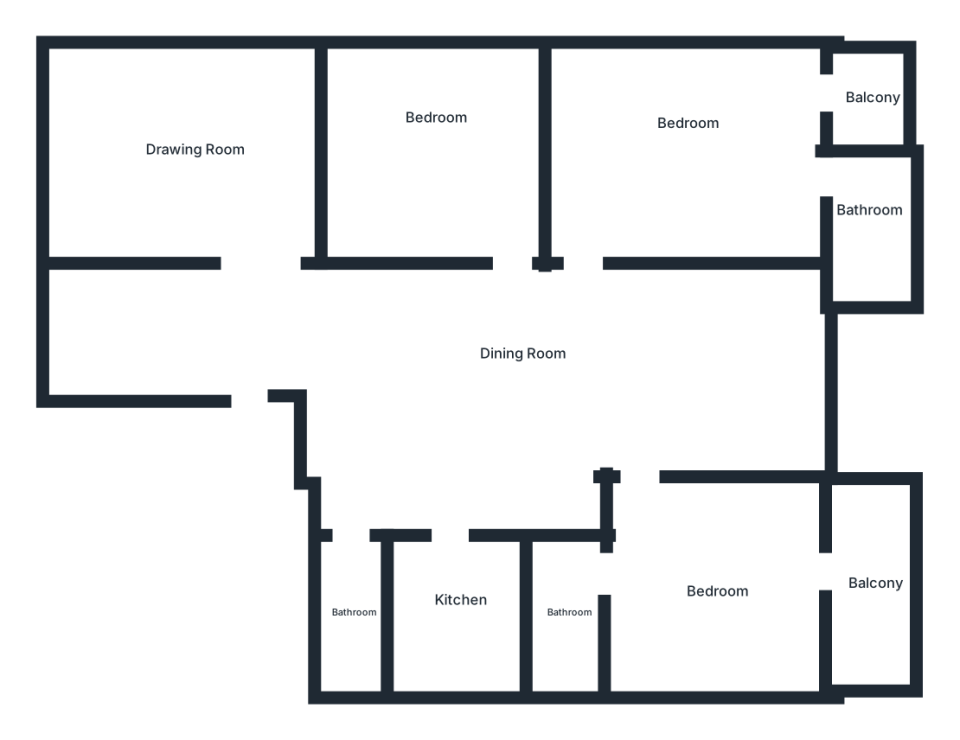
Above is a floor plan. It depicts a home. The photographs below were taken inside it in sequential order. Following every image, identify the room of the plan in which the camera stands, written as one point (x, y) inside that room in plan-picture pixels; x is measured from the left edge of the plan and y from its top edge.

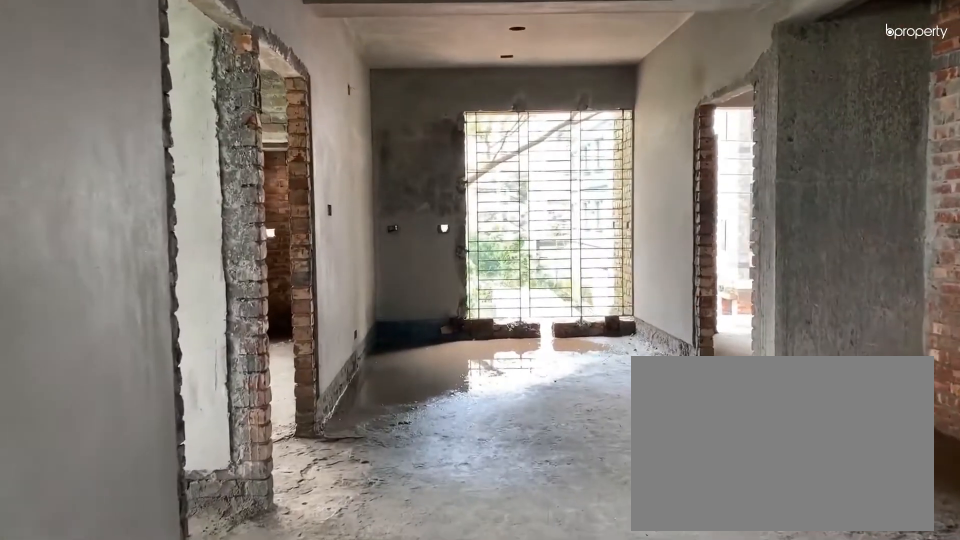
(329, 345)
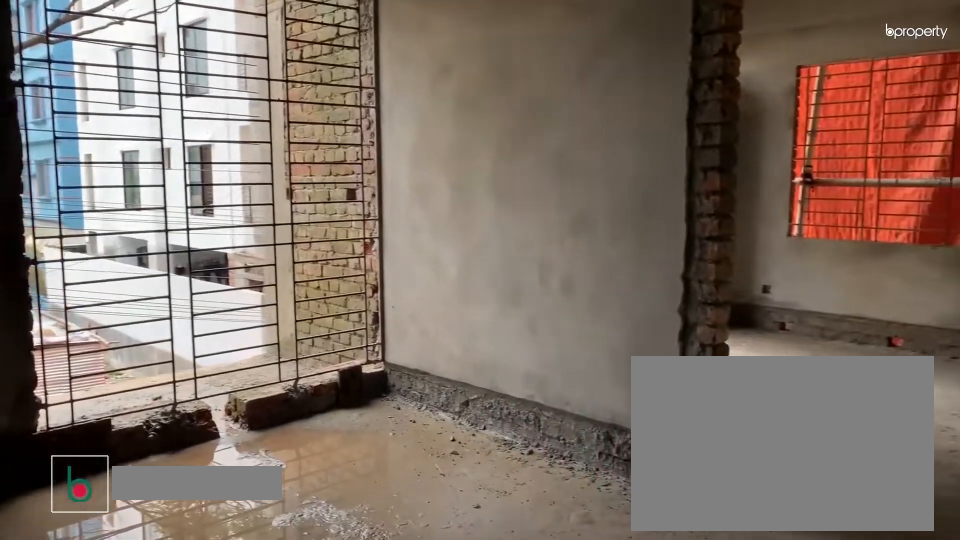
(548, 395)
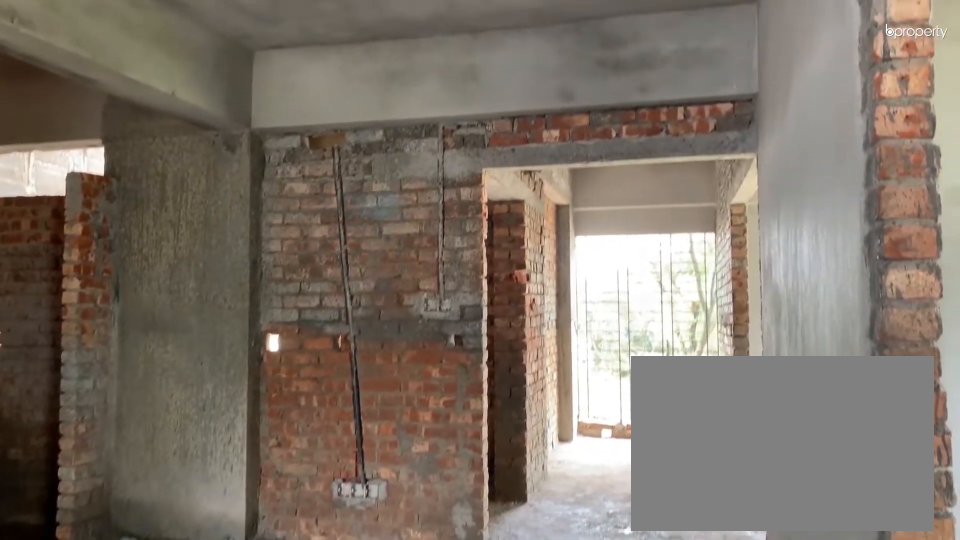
(548, 395)
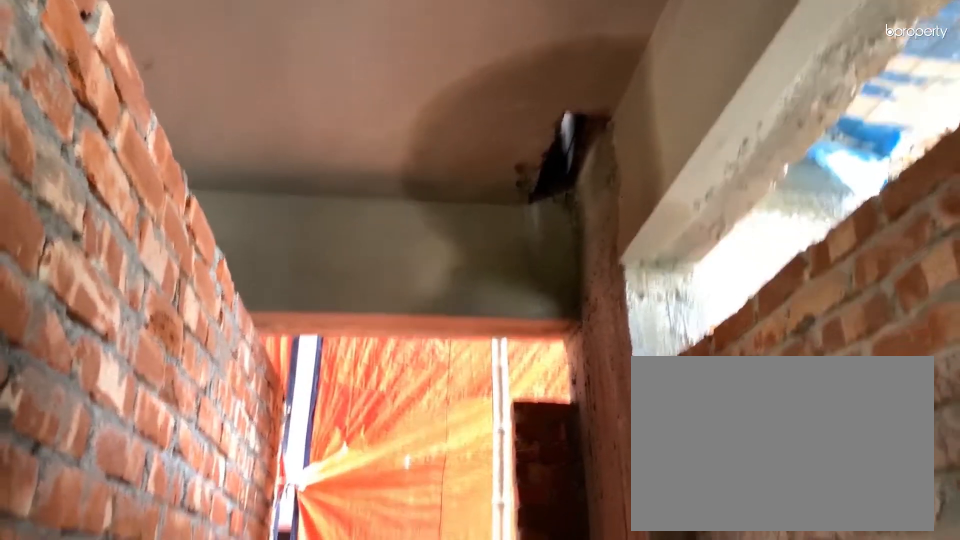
(355, 625)
